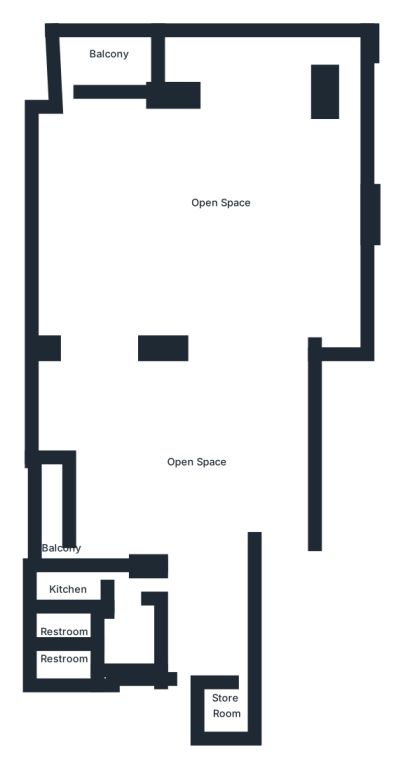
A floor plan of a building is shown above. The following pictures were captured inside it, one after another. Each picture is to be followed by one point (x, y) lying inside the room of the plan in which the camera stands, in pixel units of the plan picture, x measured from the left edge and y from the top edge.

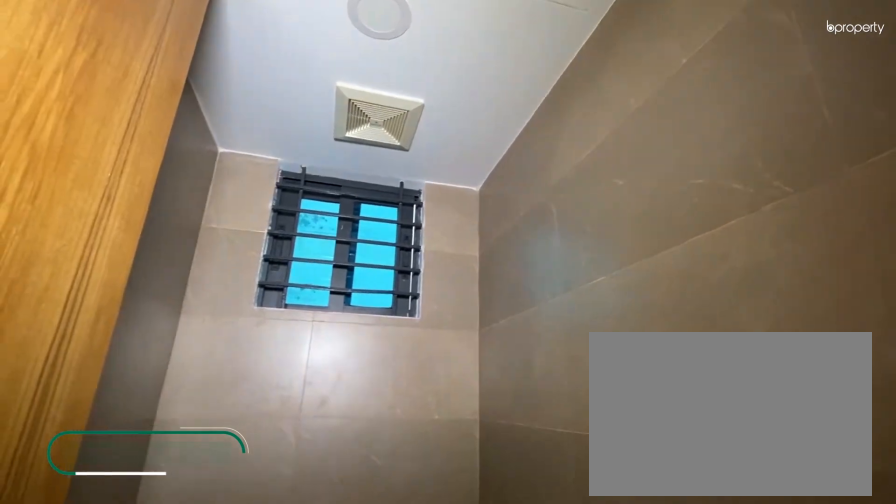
(64, 632)
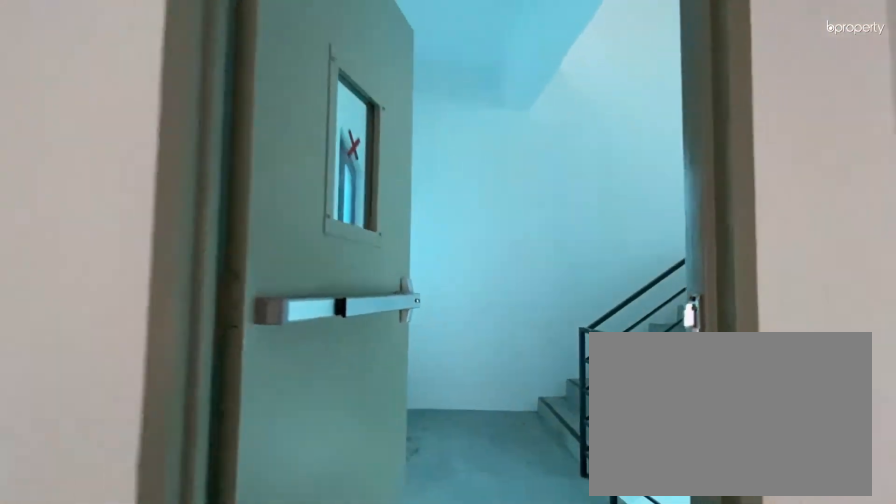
(179, 675)
